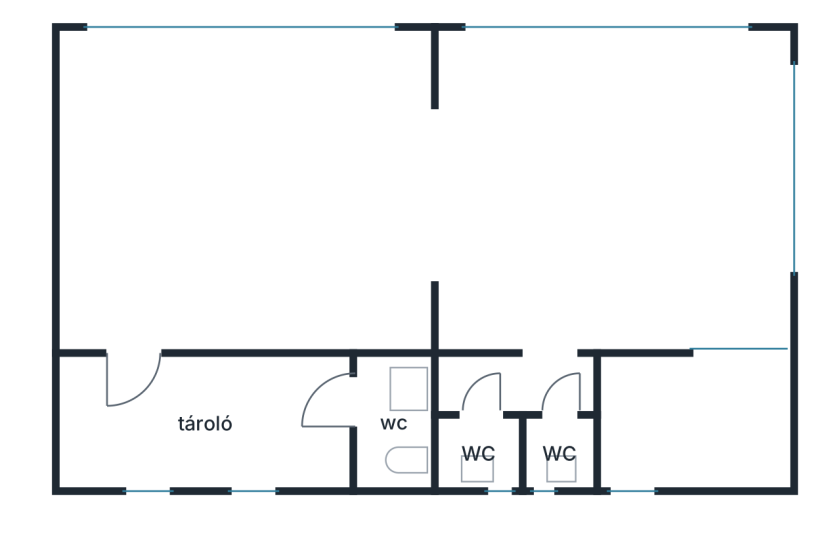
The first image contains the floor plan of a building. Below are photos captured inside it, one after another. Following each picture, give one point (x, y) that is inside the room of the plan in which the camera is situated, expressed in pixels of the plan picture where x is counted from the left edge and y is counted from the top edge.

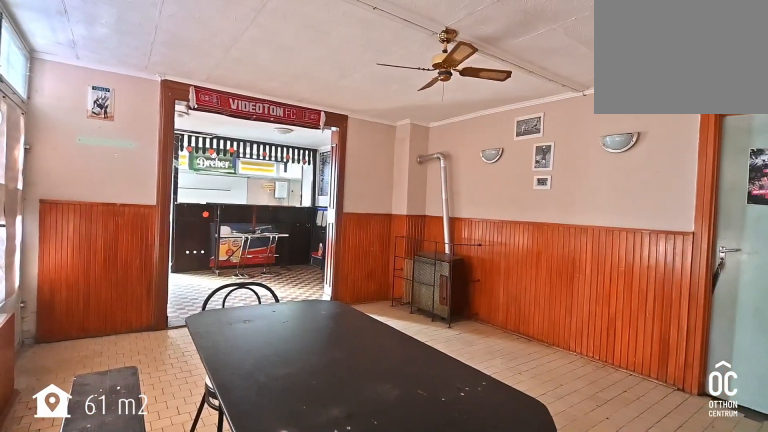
(251, 186)
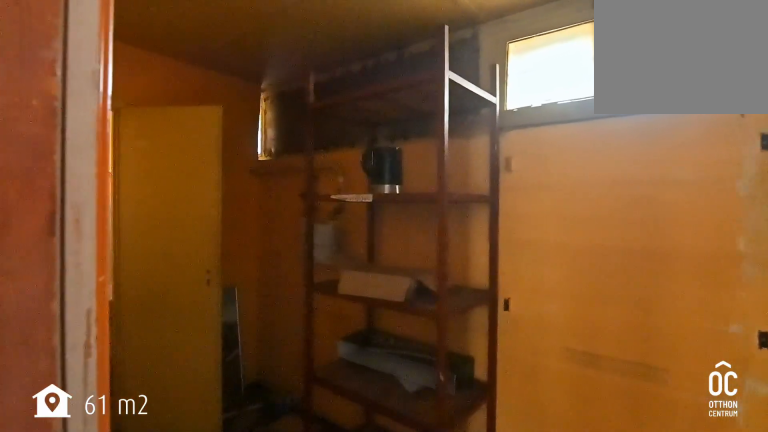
(225, 422)
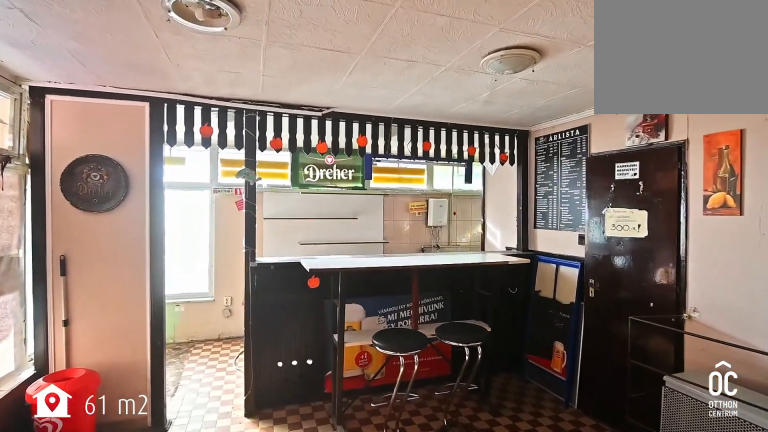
(696, 199)
